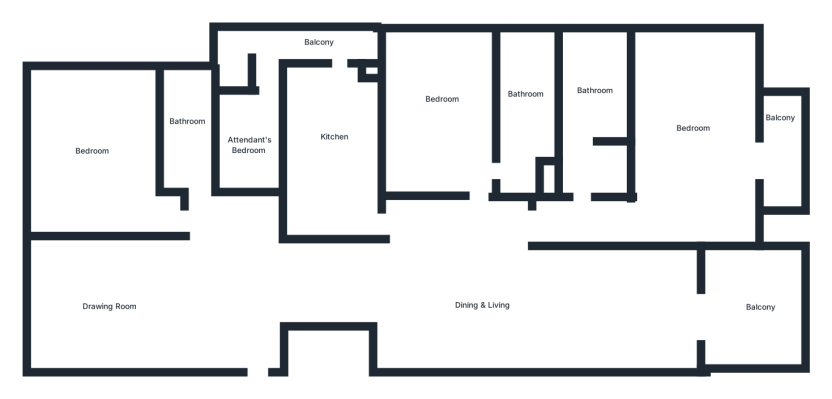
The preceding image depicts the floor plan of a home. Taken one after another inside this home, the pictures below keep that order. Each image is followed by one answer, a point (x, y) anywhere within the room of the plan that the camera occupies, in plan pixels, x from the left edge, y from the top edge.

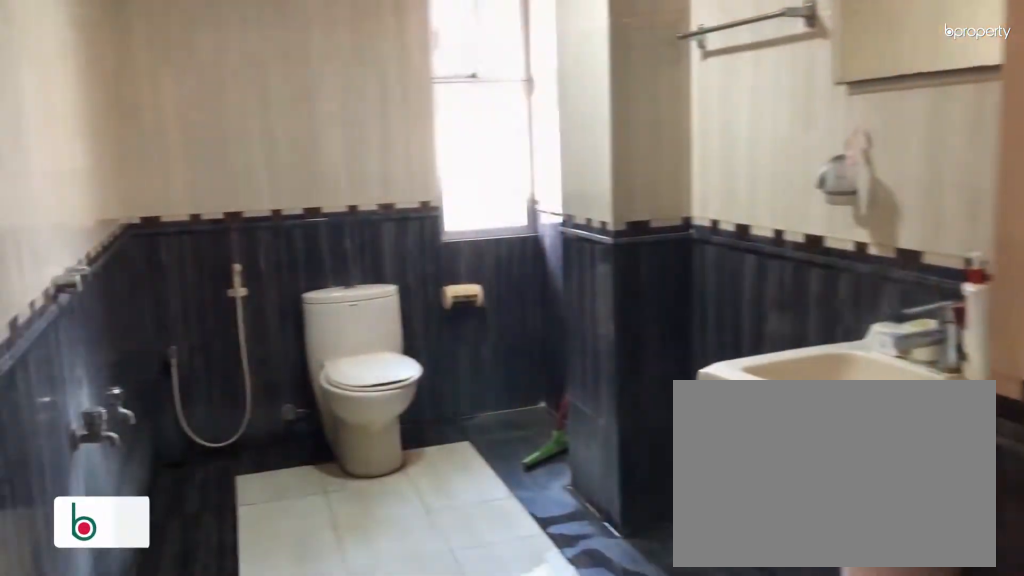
(528, 82)
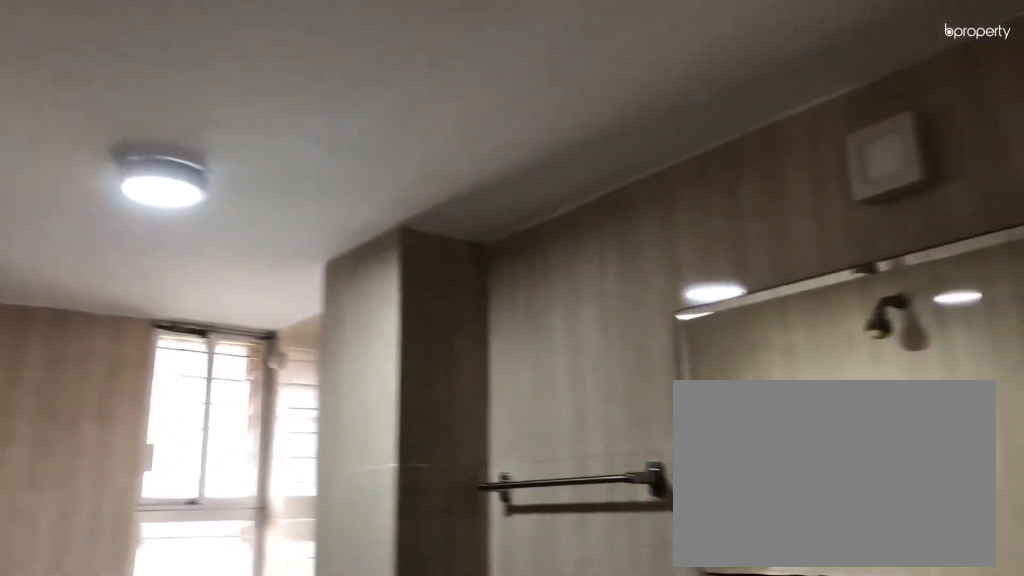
(528, 82)
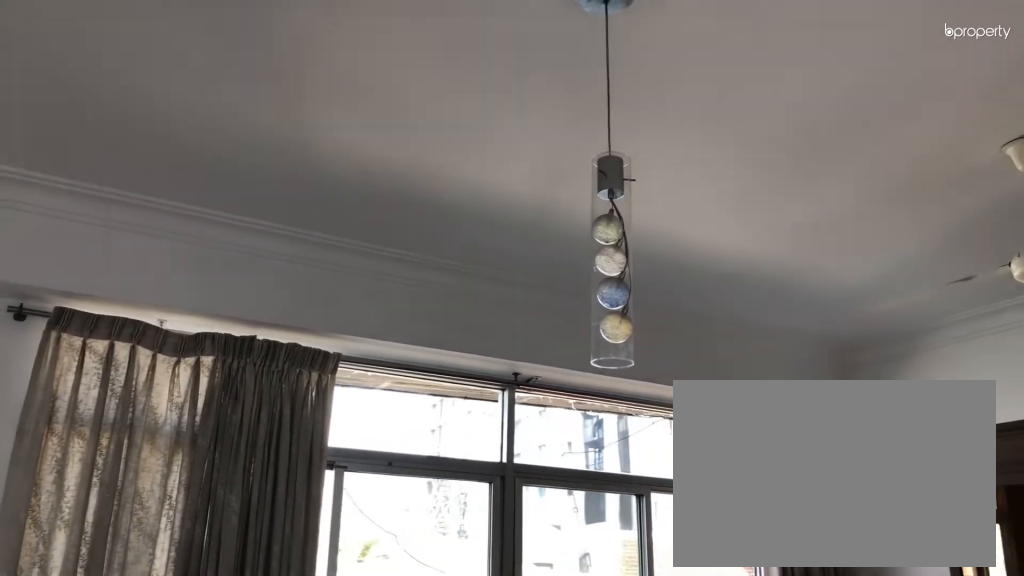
(695, 119)
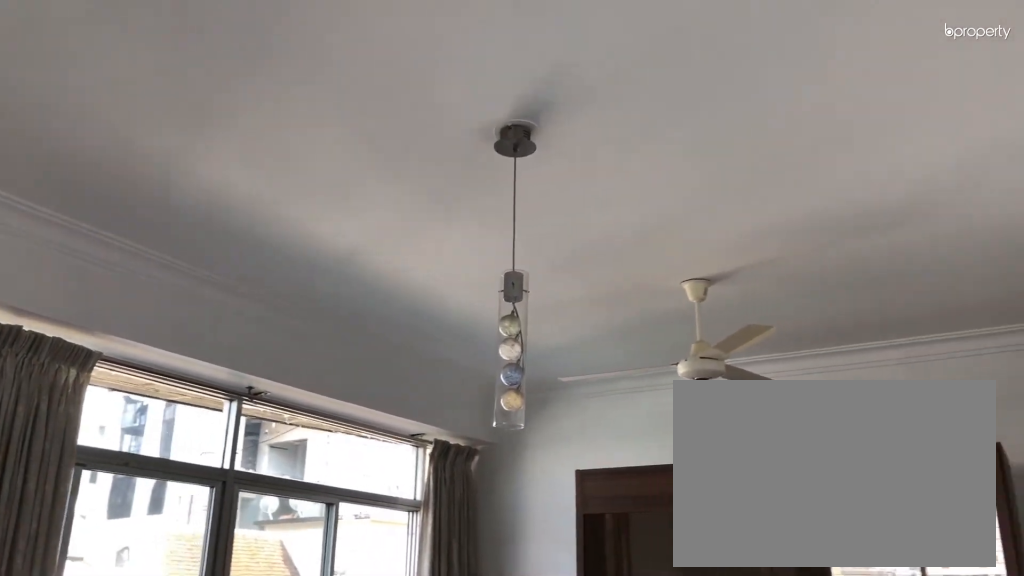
(695, 119)
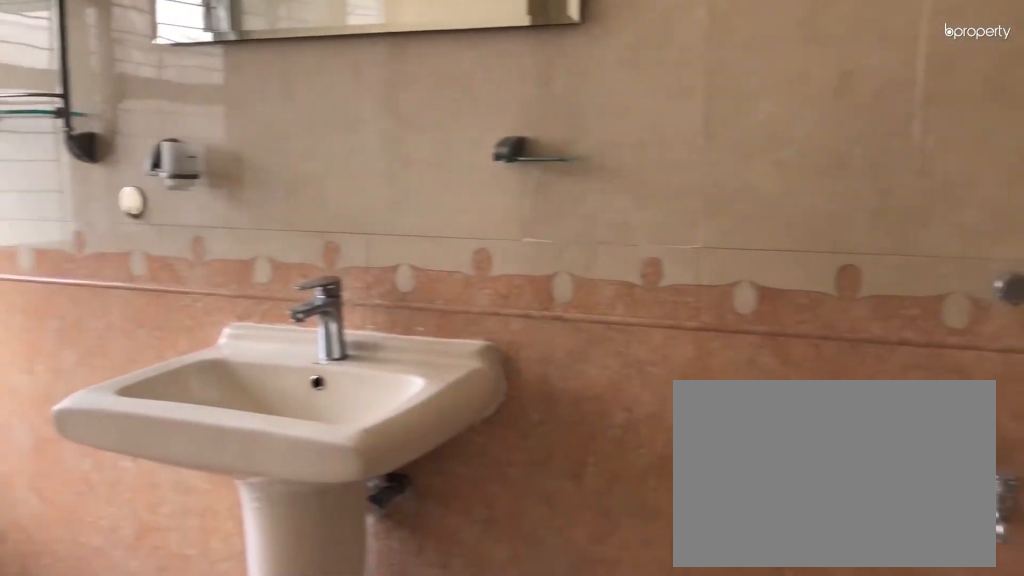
(595, 86)
